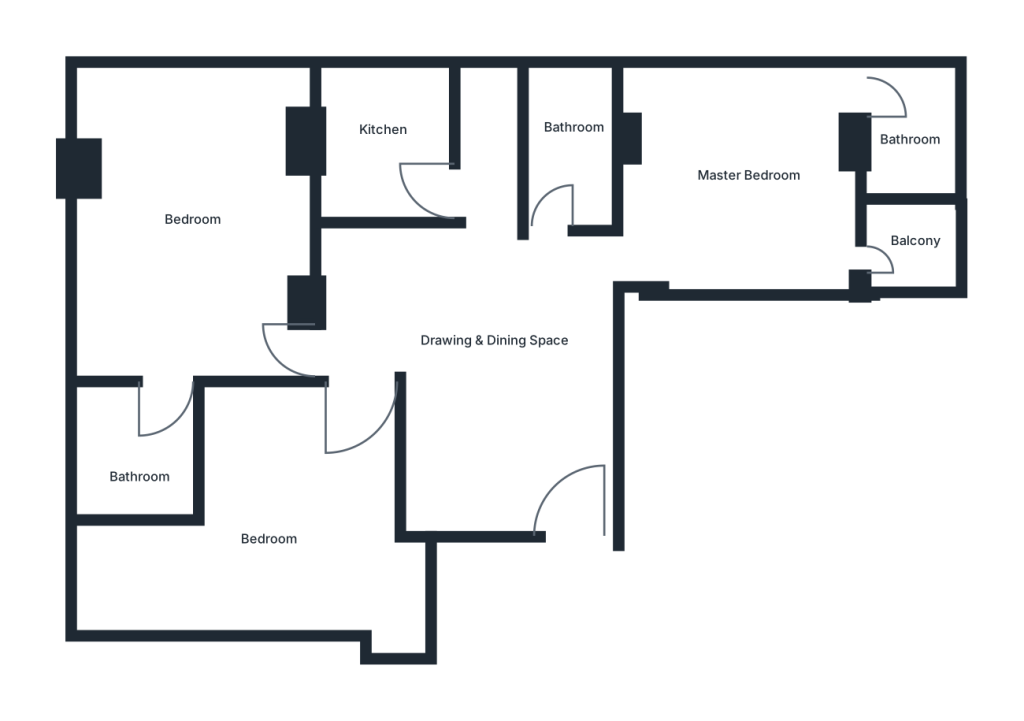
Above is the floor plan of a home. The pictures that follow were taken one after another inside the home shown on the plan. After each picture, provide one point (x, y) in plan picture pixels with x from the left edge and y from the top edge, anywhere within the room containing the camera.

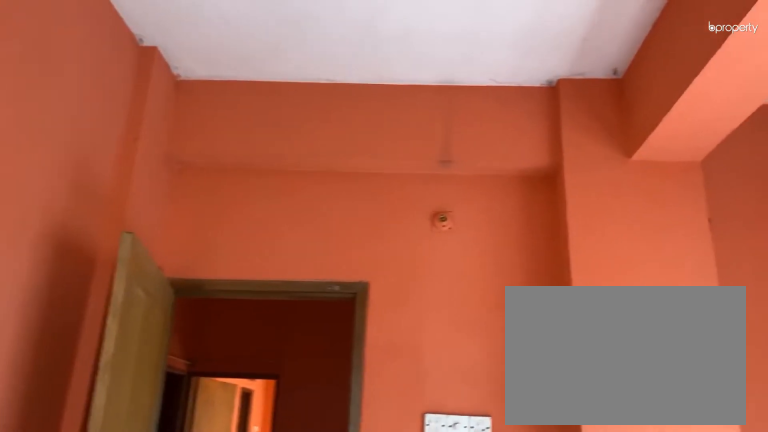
(768, 193)
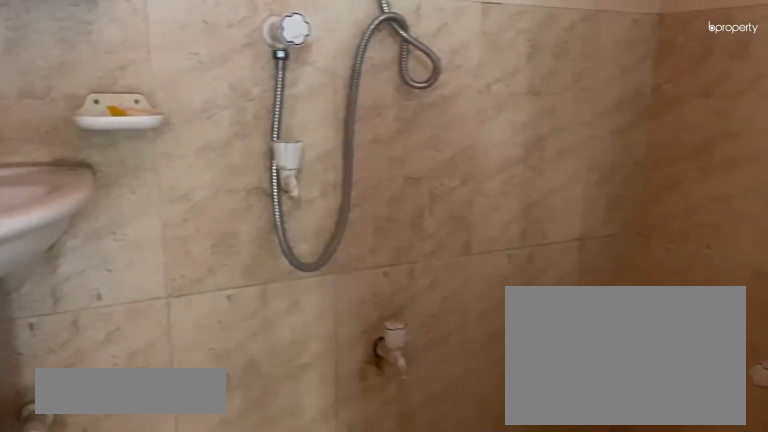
(904, 150)
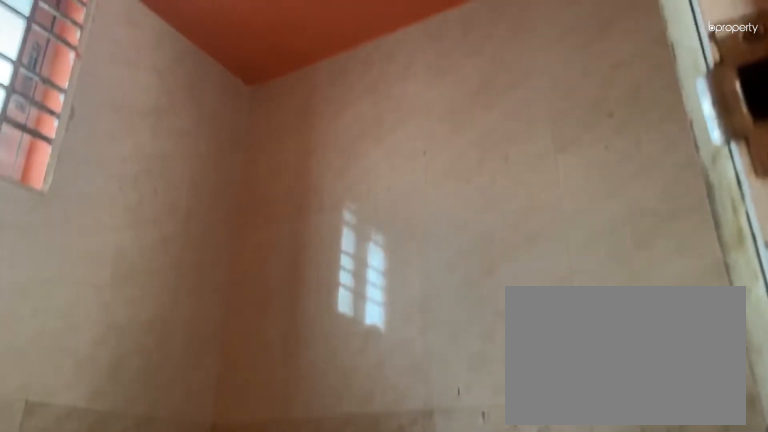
(904, 150)
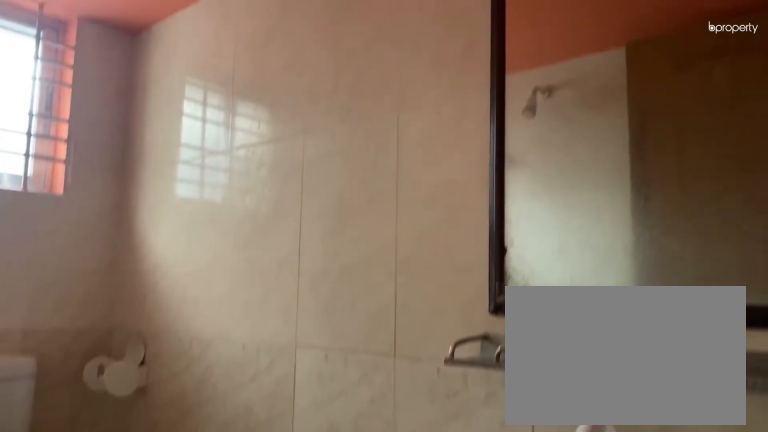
(567, 142)
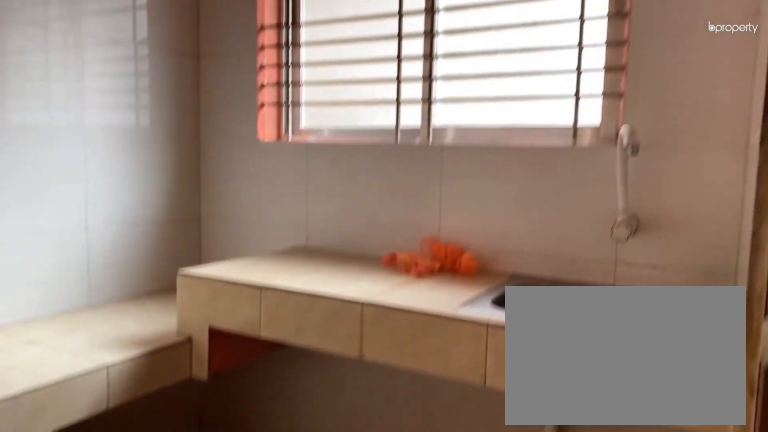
(393, 152)
